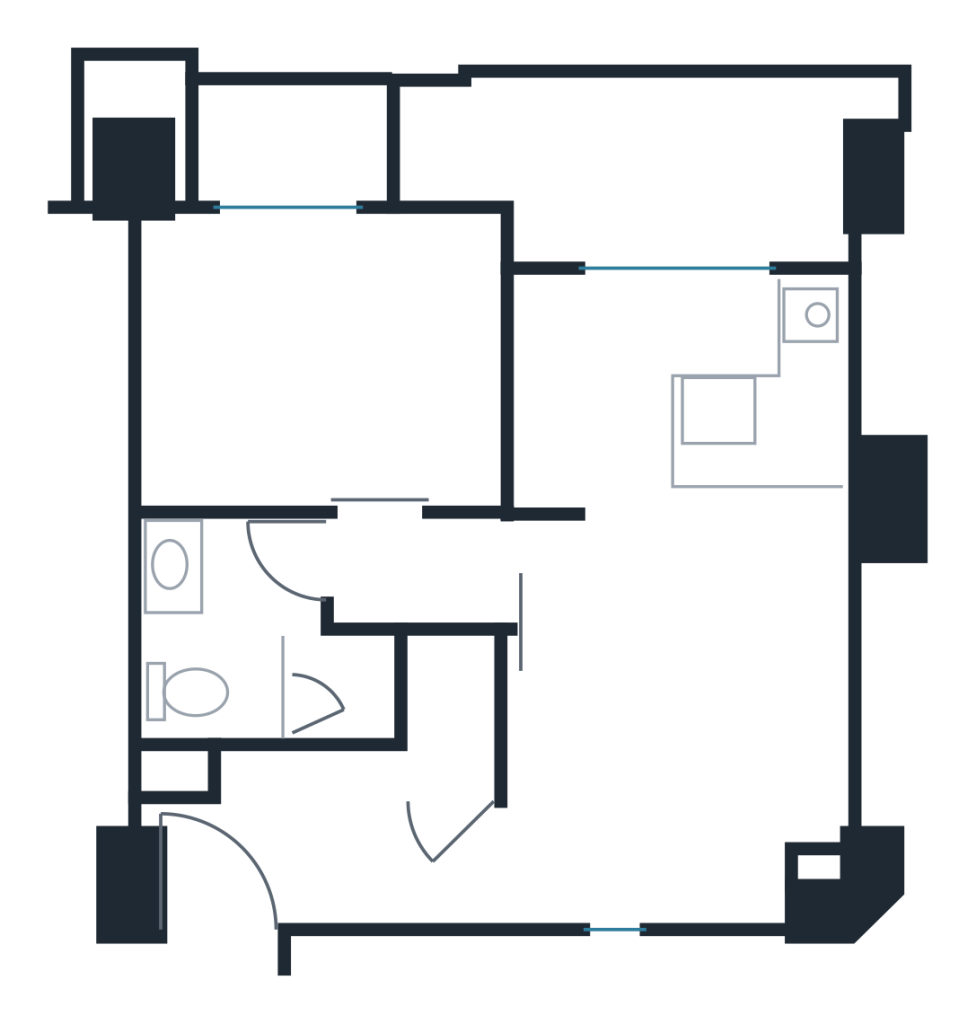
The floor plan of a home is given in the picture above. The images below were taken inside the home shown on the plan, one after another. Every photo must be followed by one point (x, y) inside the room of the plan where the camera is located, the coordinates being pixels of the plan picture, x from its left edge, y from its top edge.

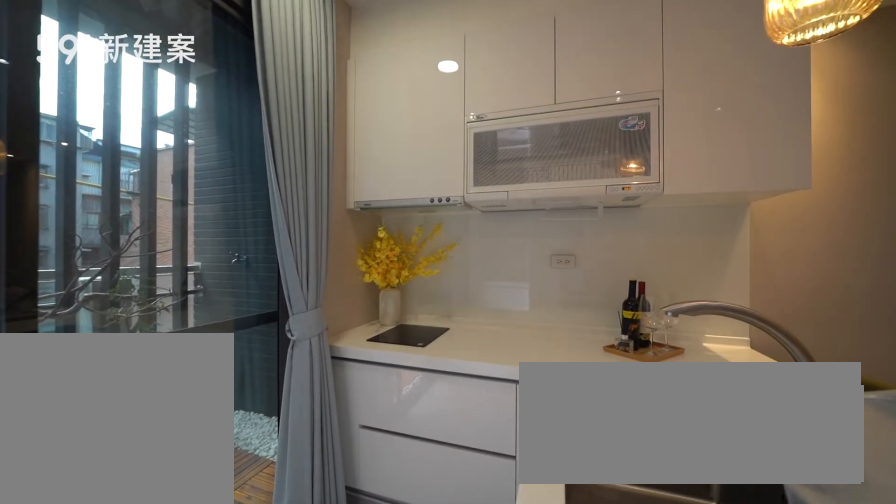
(681, 397)
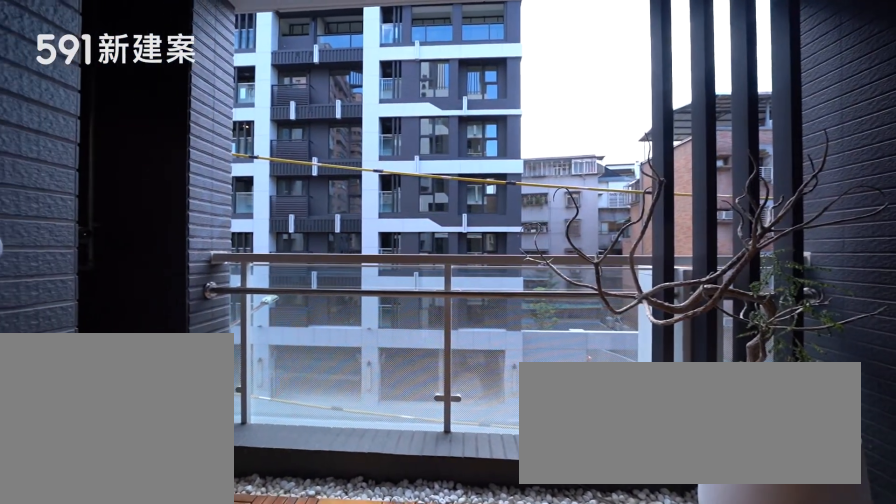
(638, 163)
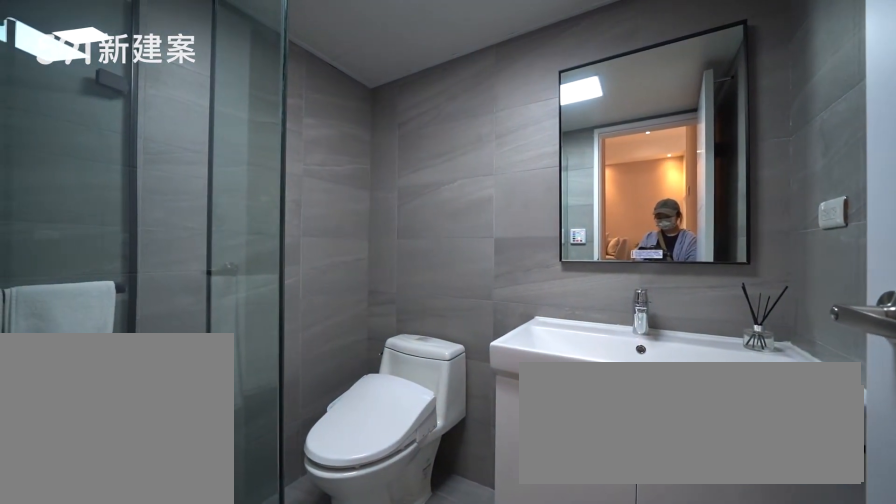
(253, 645)
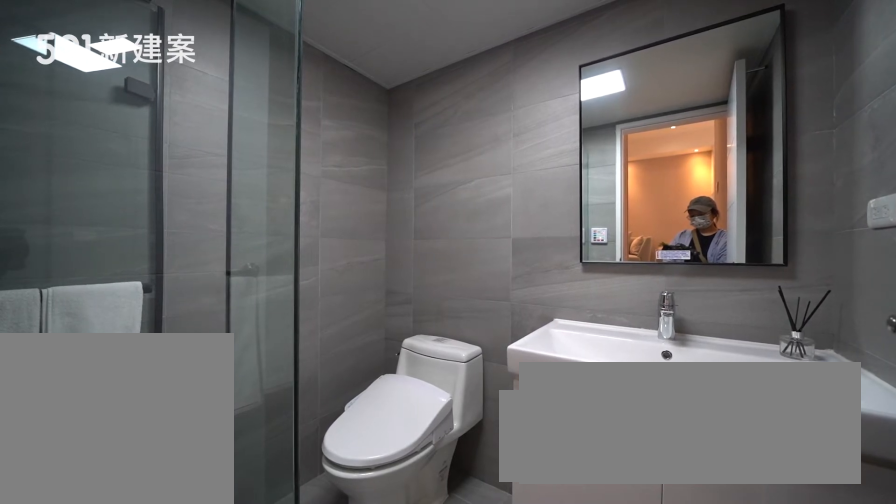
(253, 645)
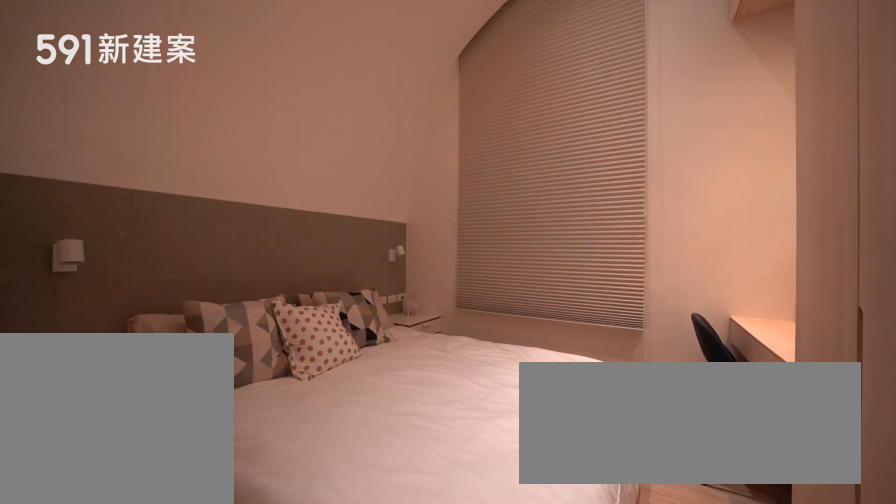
(320, 359)
